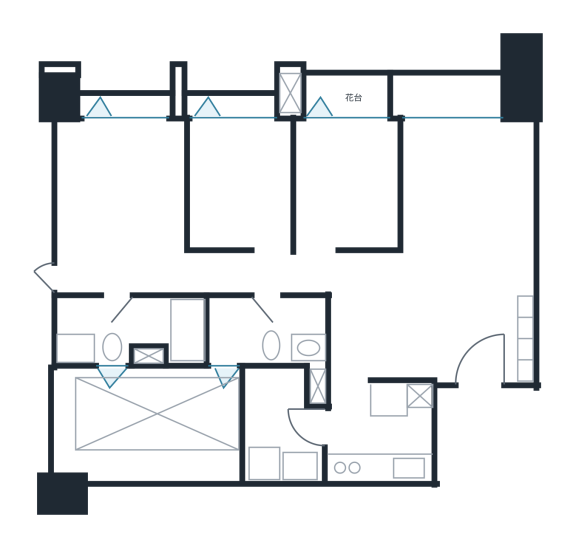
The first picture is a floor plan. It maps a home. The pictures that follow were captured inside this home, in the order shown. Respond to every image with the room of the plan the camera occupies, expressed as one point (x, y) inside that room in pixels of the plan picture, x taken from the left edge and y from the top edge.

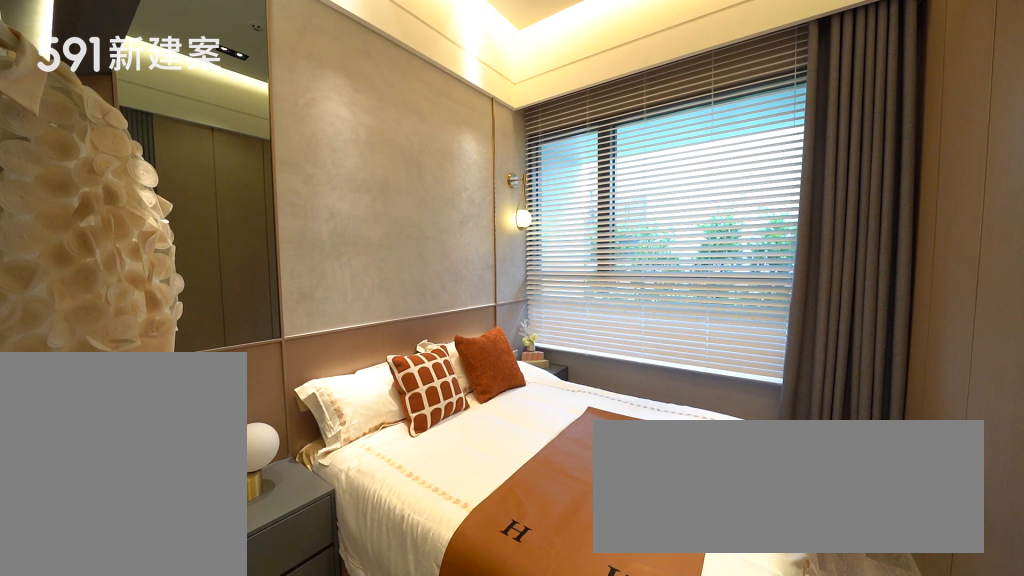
(238, 183)
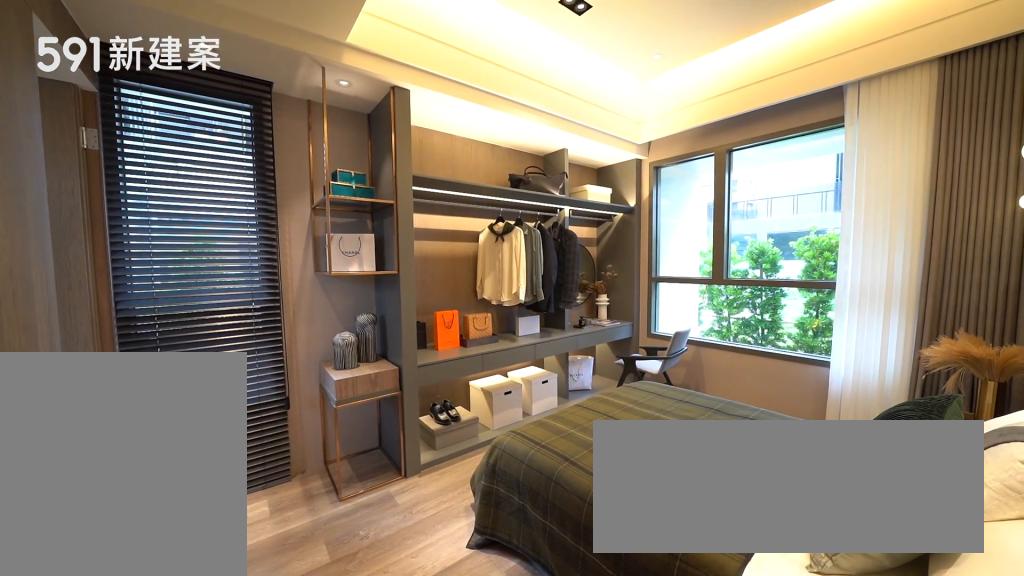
(119, 209)
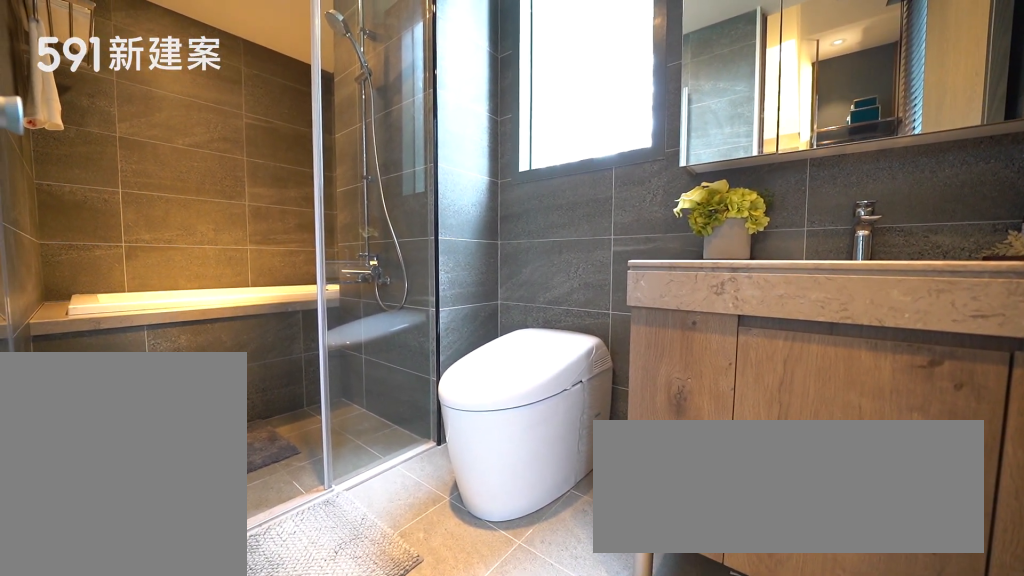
(131, 330)
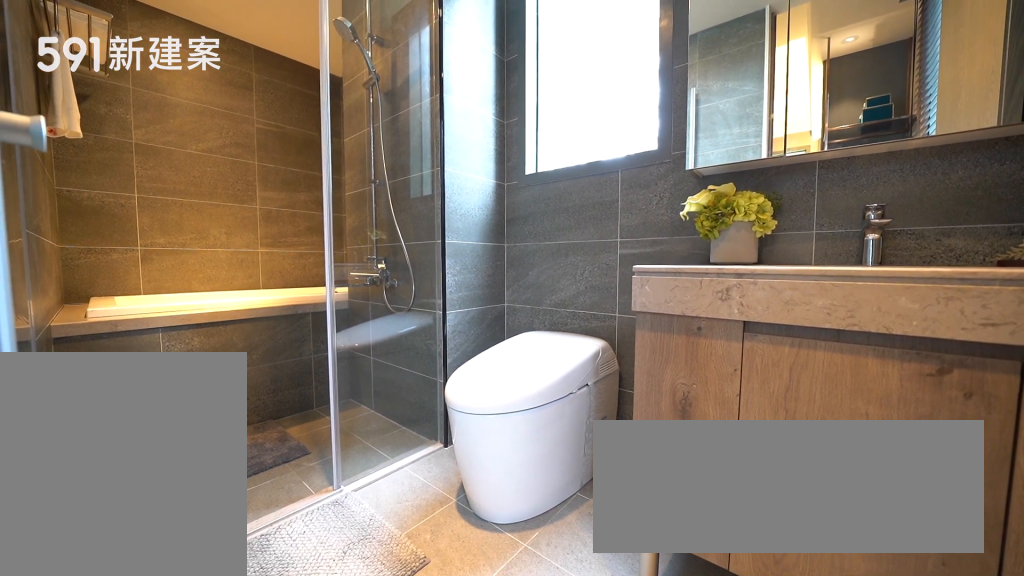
(131, 330)
